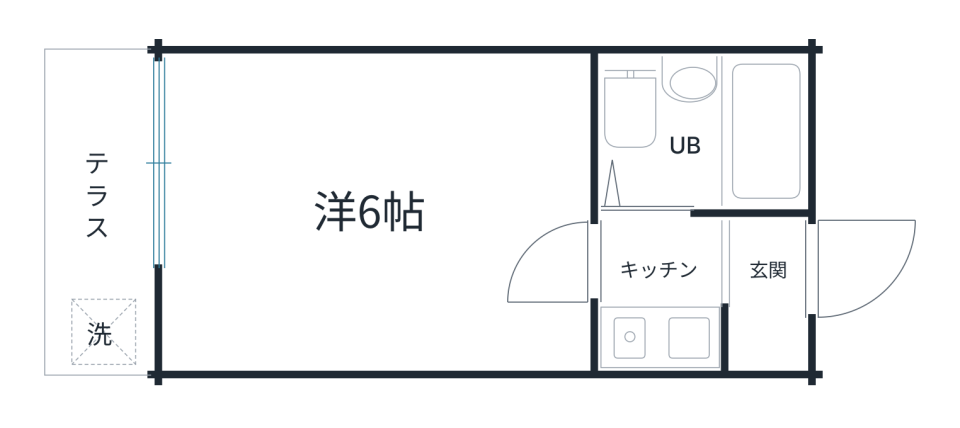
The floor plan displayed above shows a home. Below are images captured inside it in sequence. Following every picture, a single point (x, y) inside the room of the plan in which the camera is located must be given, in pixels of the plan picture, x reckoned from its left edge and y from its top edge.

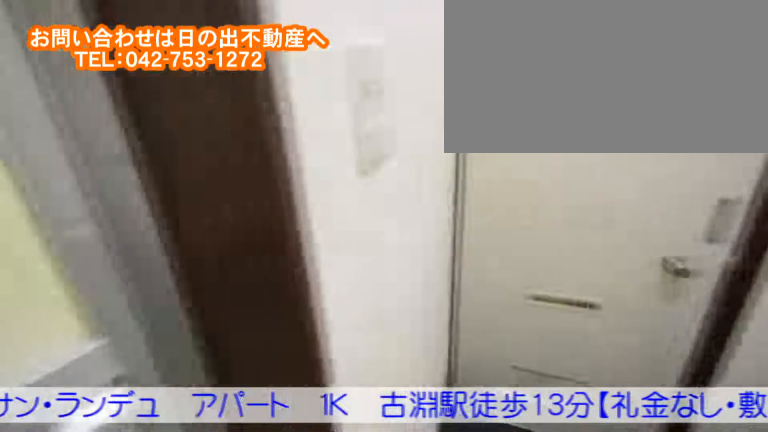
(736, 267)
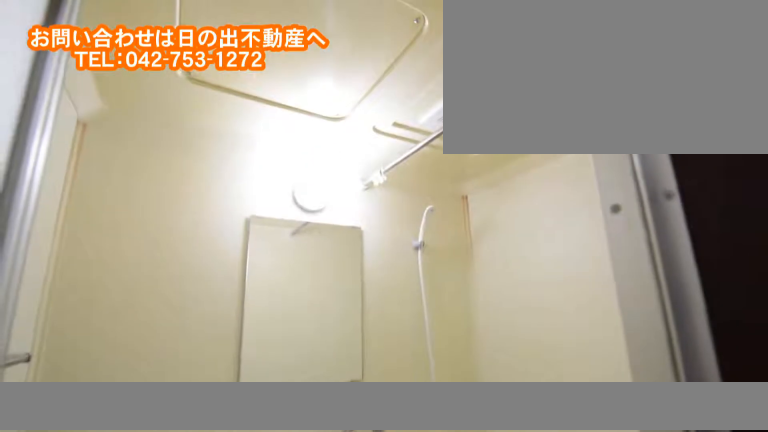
(748, 137)
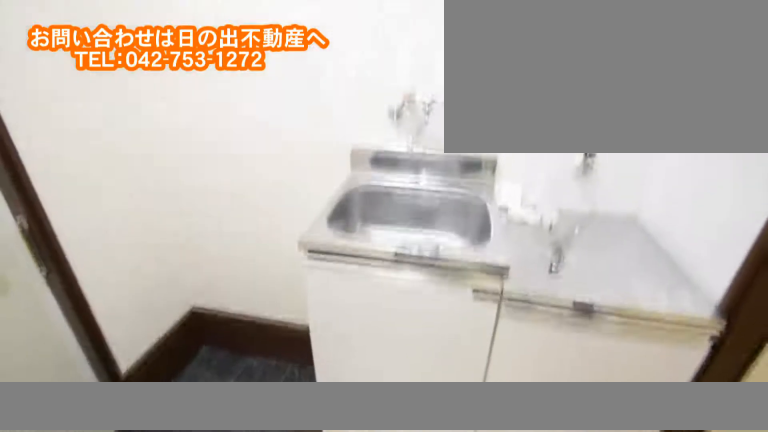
(661, 254)
